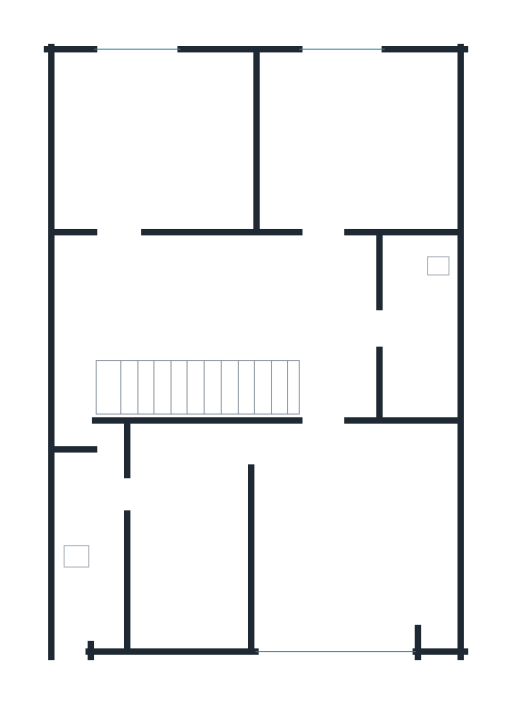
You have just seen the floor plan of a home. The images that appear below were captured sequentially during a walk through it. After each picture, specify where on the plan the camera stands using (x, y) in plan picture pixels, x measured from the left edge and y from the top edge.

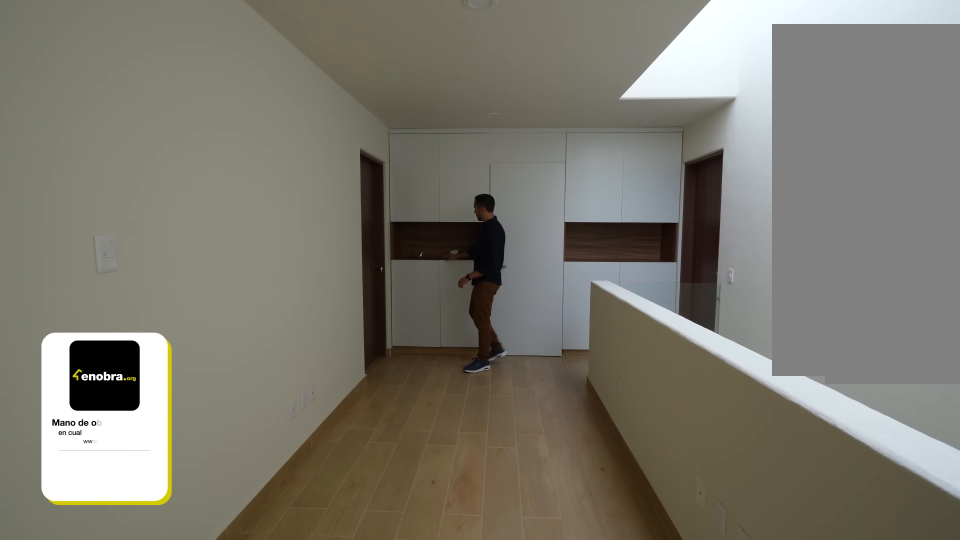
(75, 304)
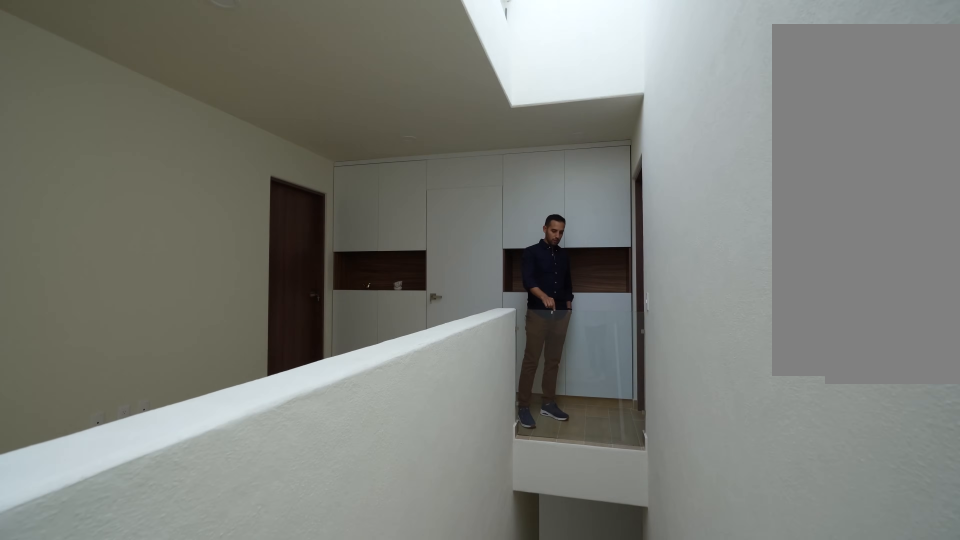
(92, 364)
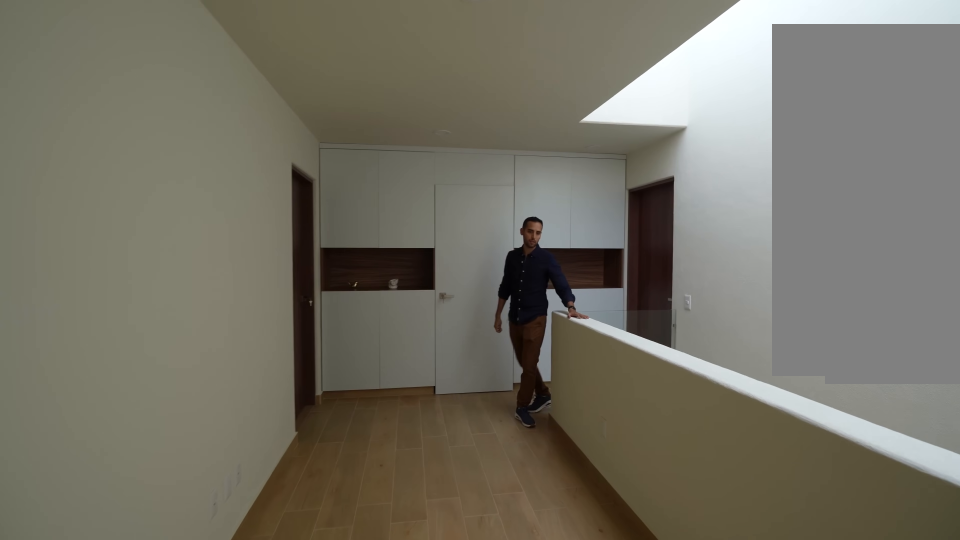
(79, 331)
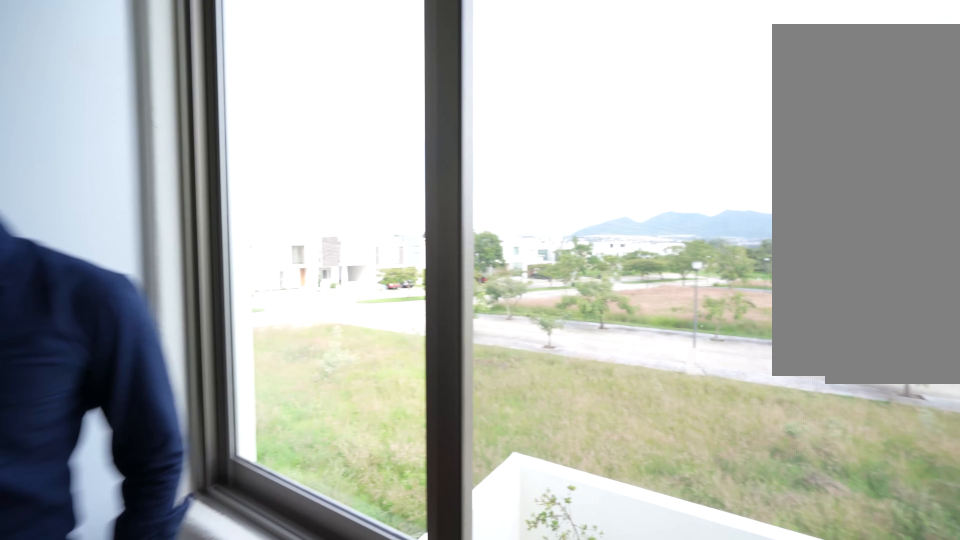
(173, 109)
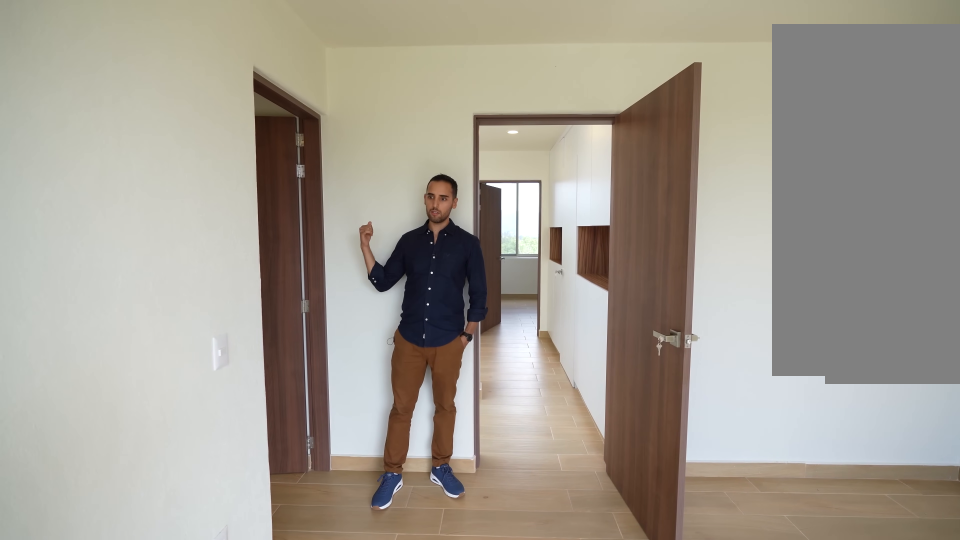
(312, 631)
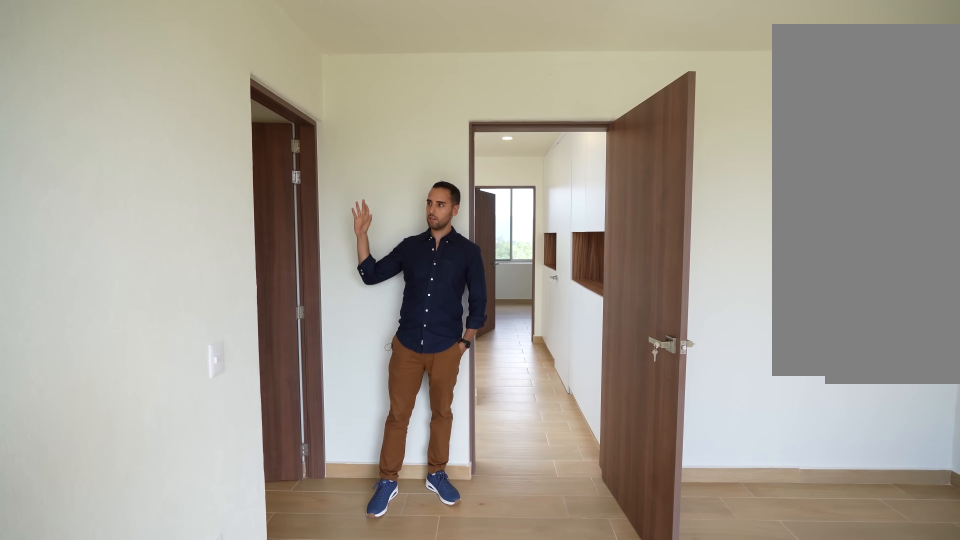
(312, 631)
